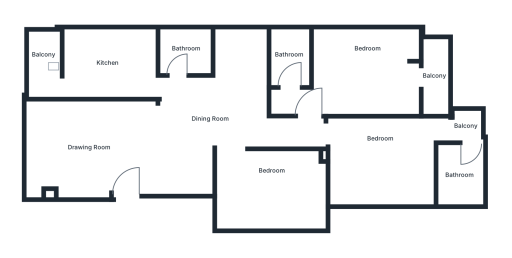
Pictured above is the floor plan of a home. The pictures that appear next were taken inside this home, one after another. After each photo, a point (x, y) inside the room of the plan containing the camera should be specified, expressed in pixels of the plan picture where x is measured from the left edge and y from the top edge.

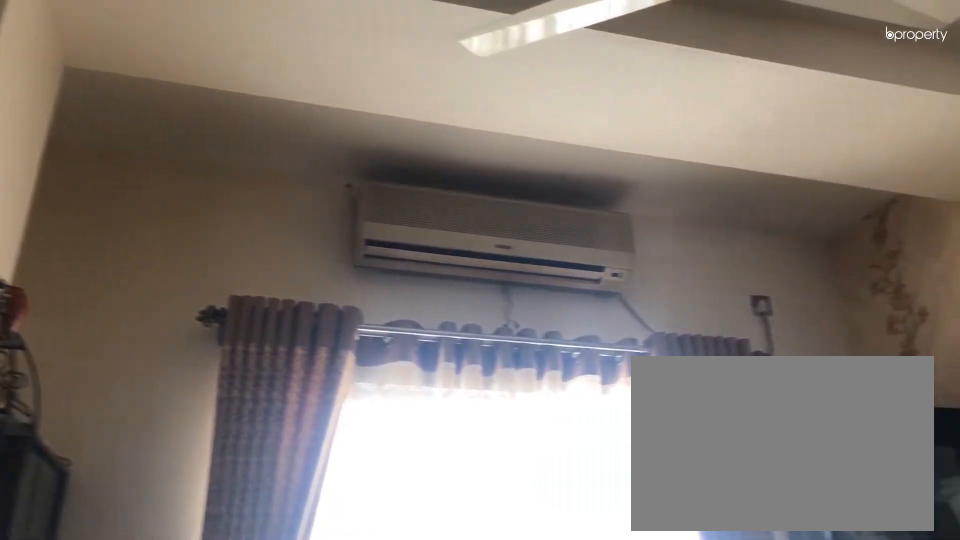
(91, 149)
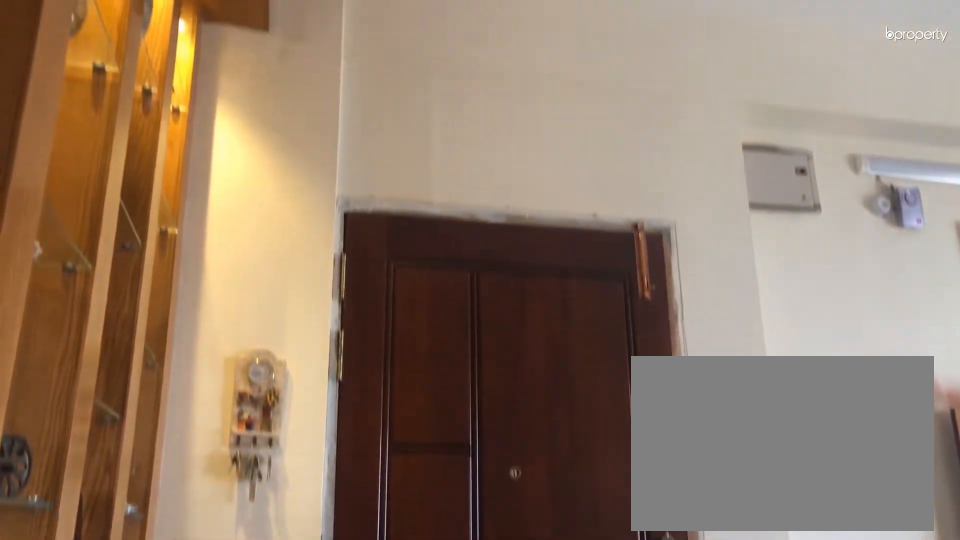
(91, 149)
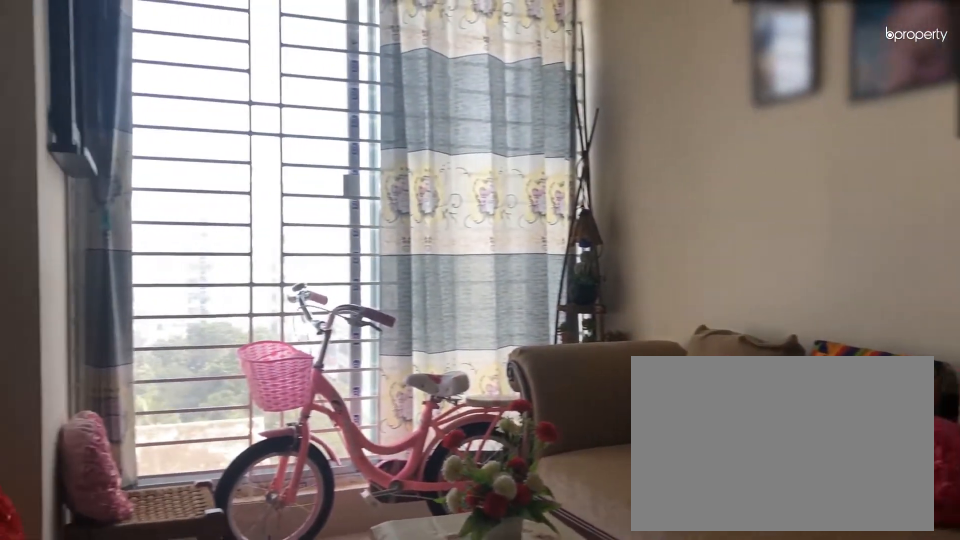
(209, 118)
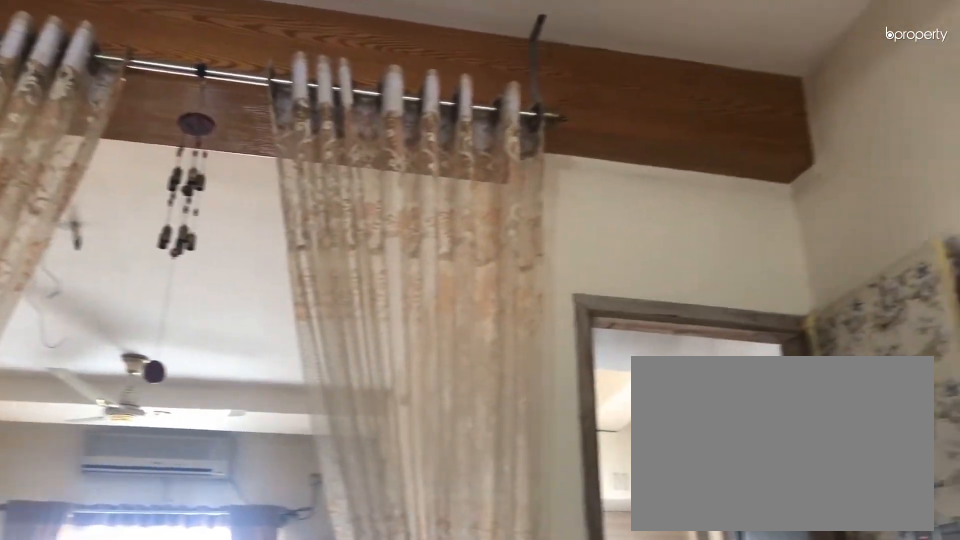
(209, 117)
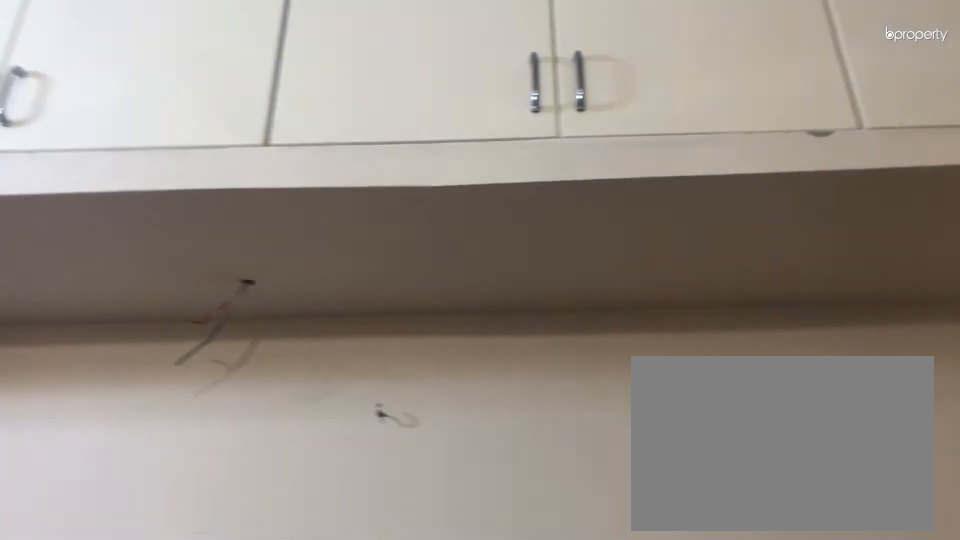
(273, 191)
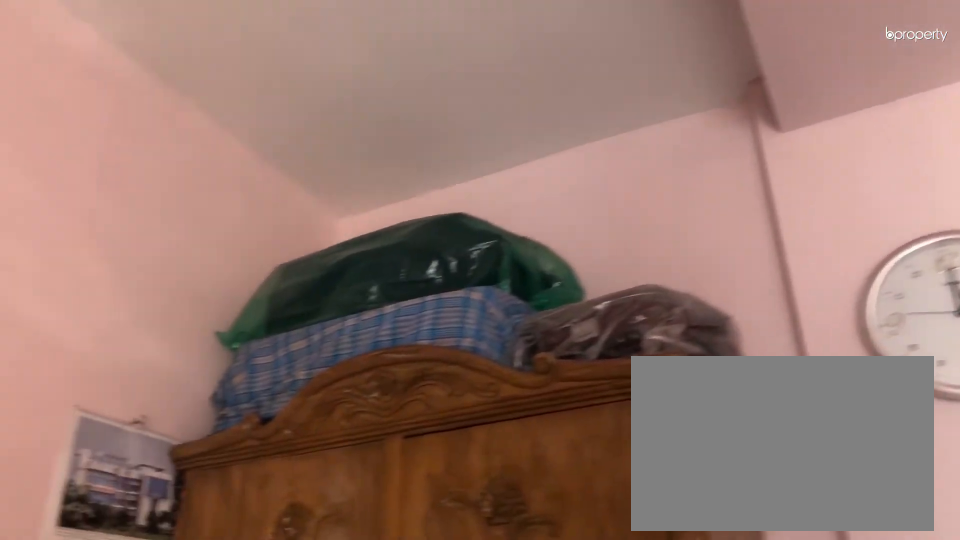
(380, 164)
